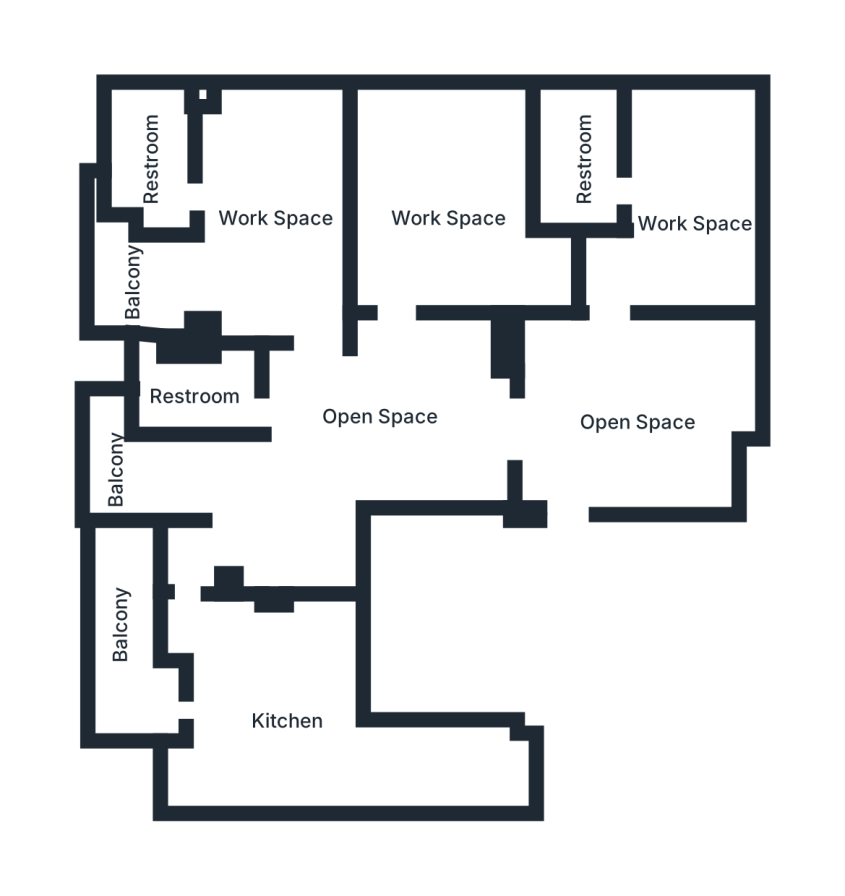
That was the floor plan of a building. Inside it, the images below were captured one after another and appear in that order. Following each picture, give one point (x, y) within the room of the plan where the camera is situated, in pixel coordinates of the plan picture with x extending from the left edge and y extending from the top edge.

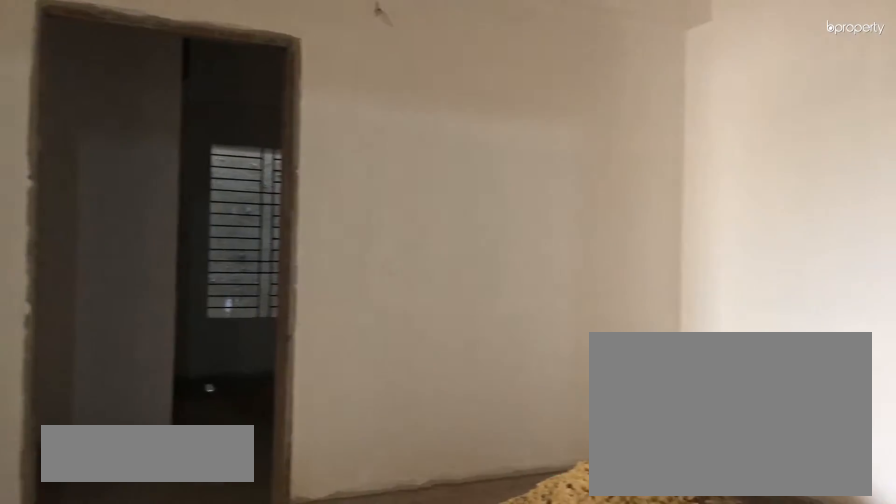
(635, 423)
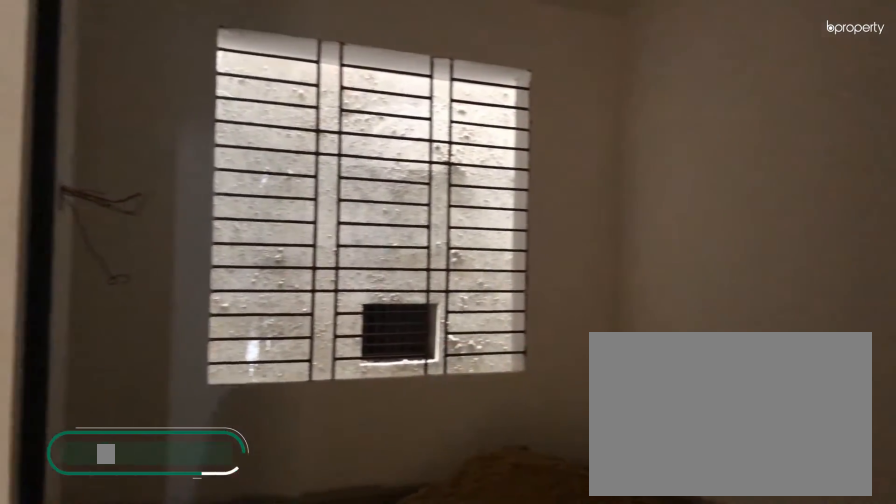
(684, 227)
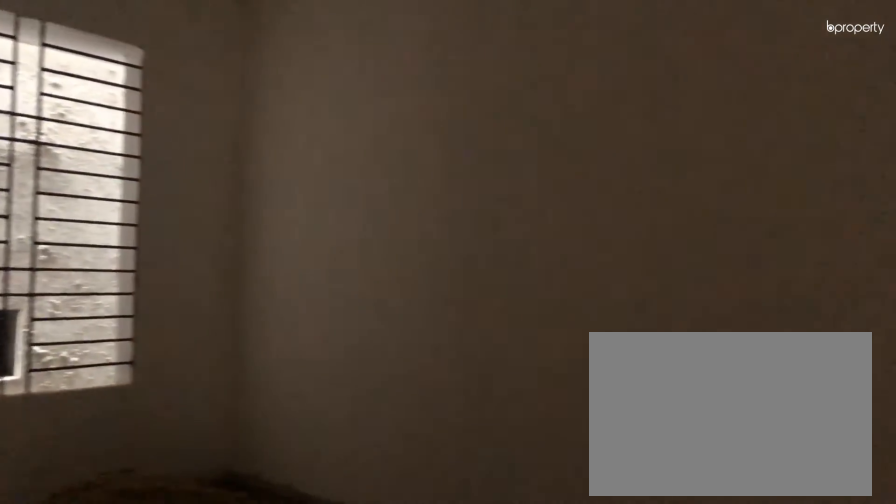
(684, 227)
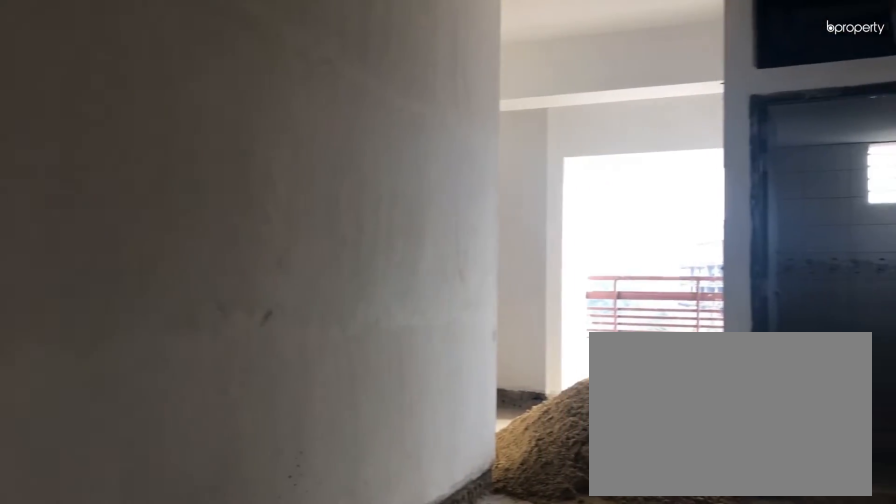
(390, 426)
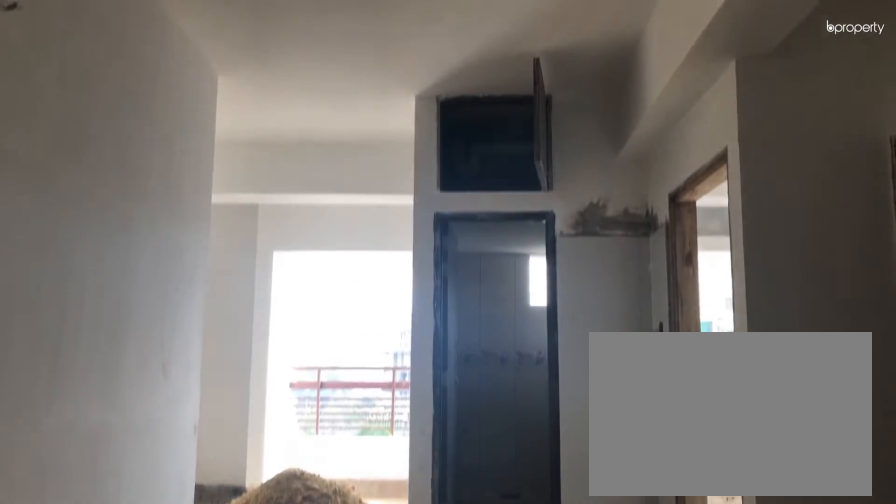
(389, 426)
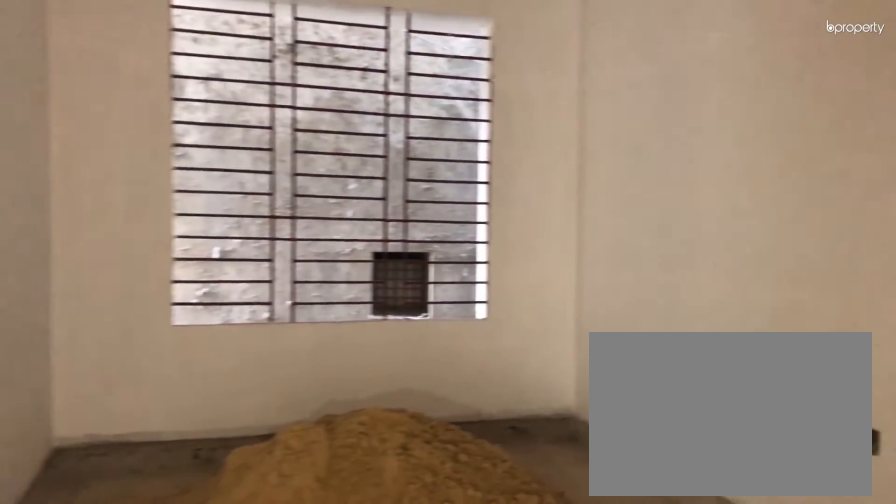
(467, 227)
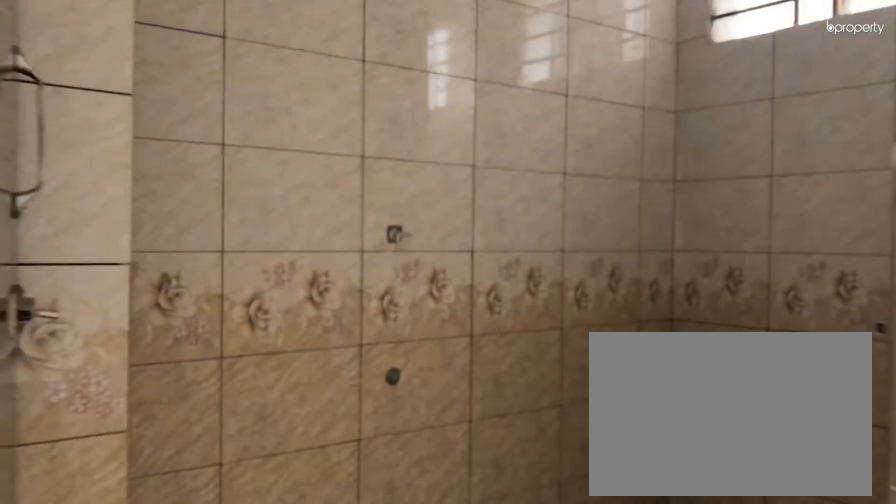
(151, 160)
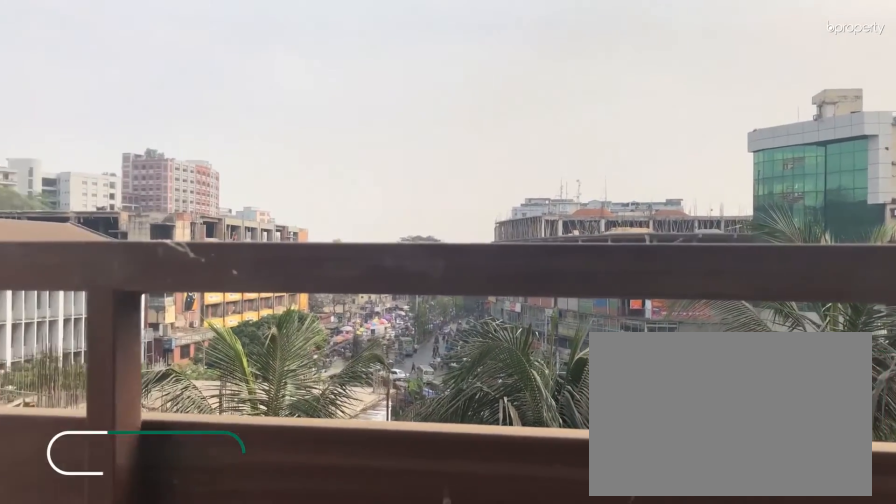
(139, 472)
